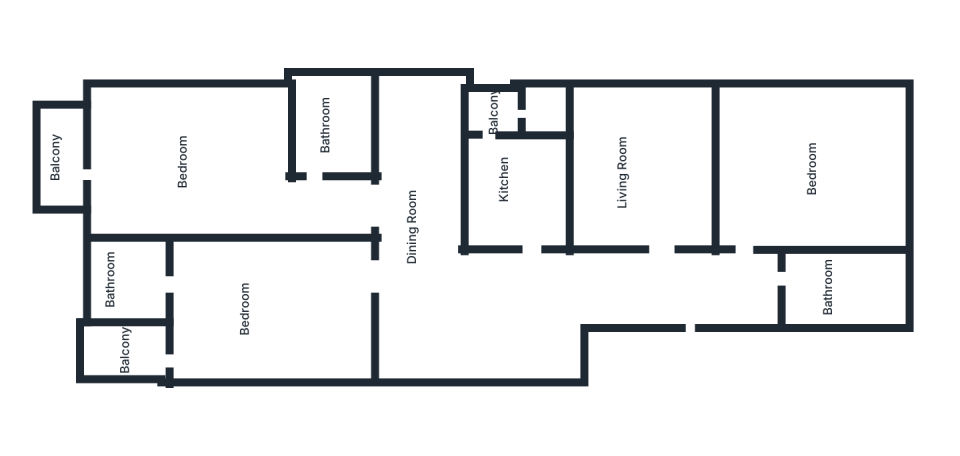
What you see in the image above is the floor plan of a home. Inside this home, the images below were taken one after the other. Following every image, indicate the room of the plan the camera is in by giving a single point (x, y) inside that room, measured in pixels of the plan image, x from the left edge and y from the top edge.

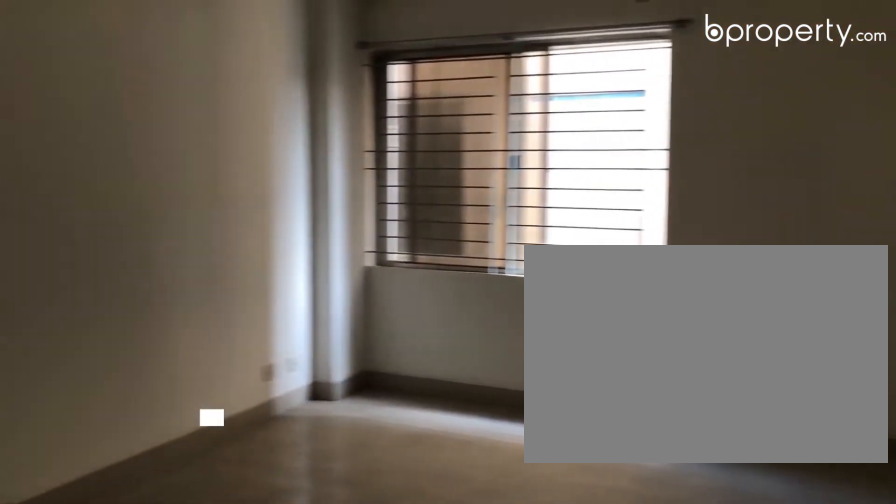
(653, 170)
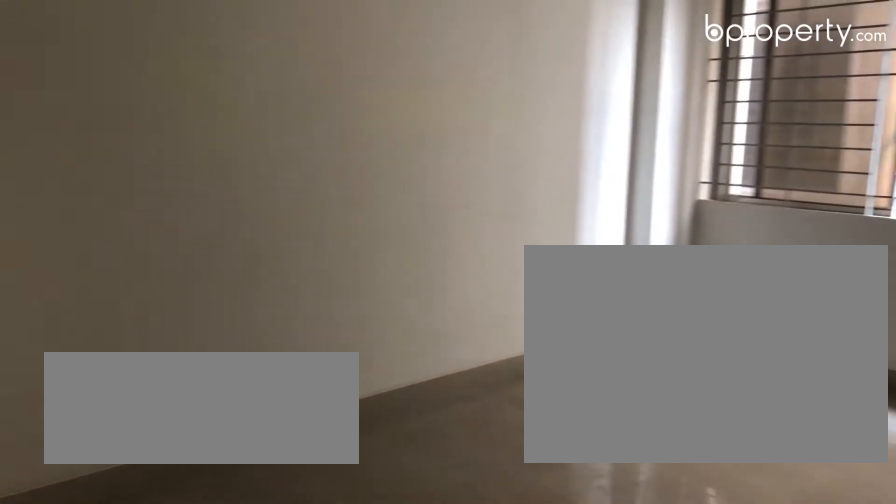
(653, 170)
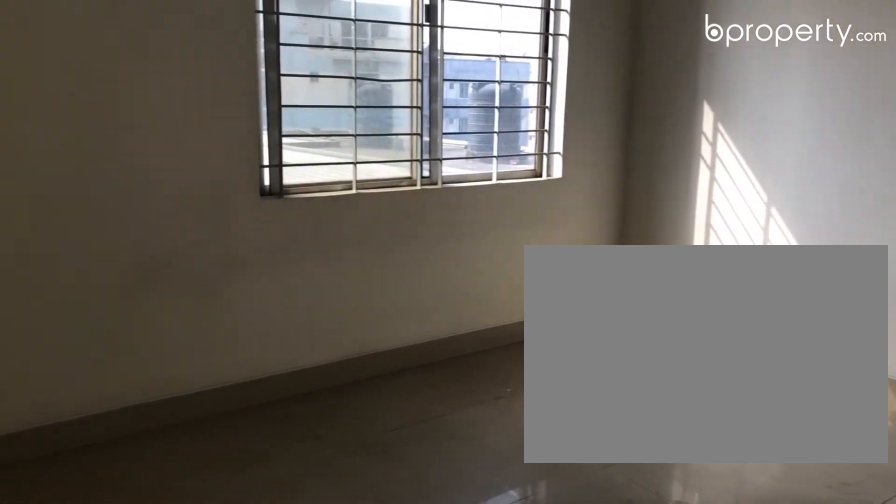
(797, 157)
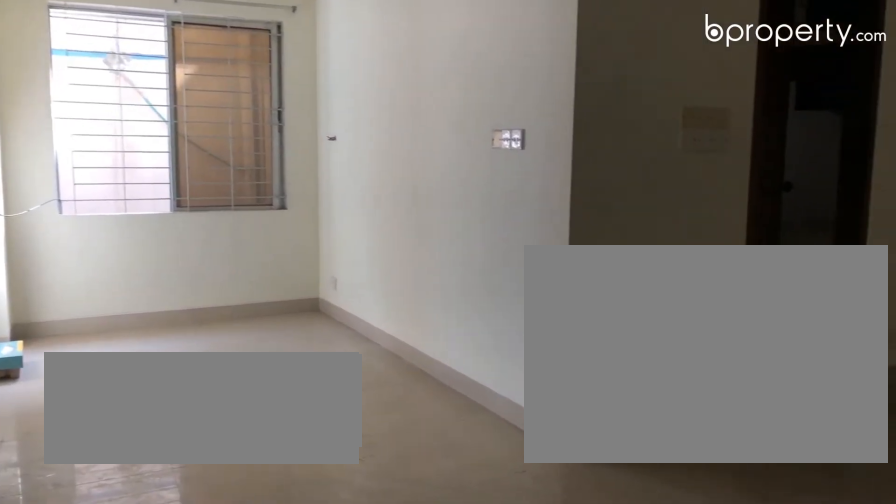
(442, 322)
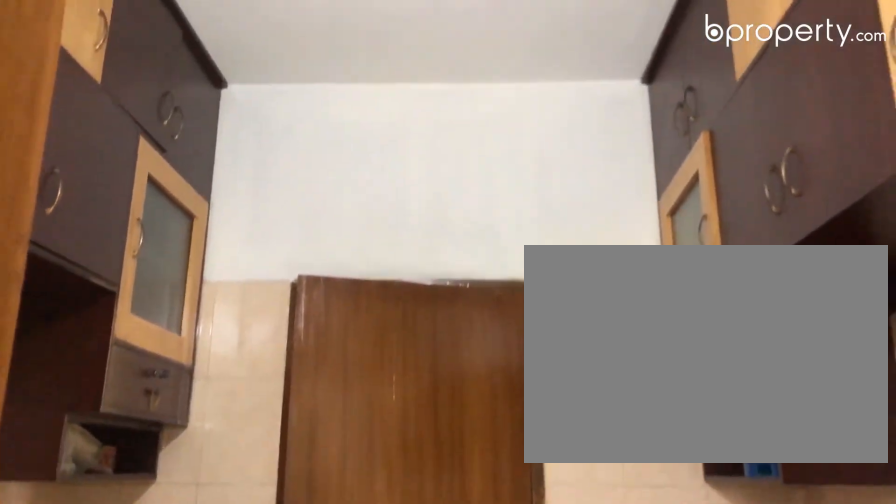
(532, 177)
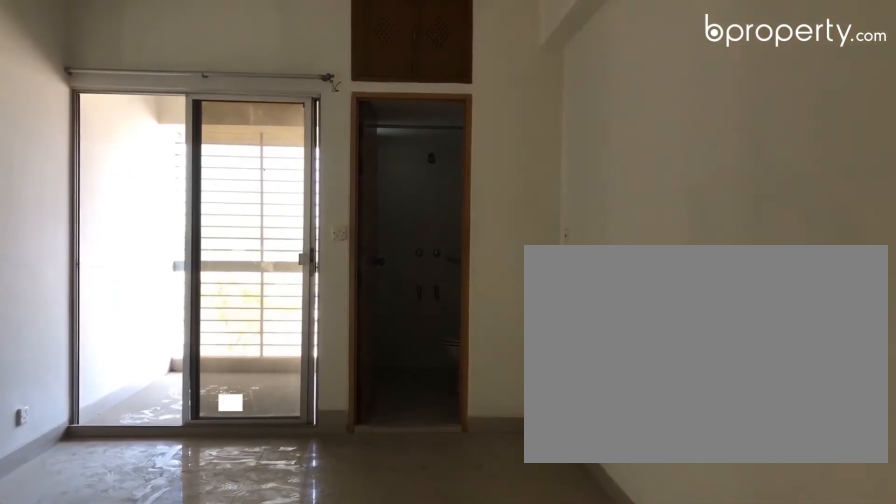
(290, 300)
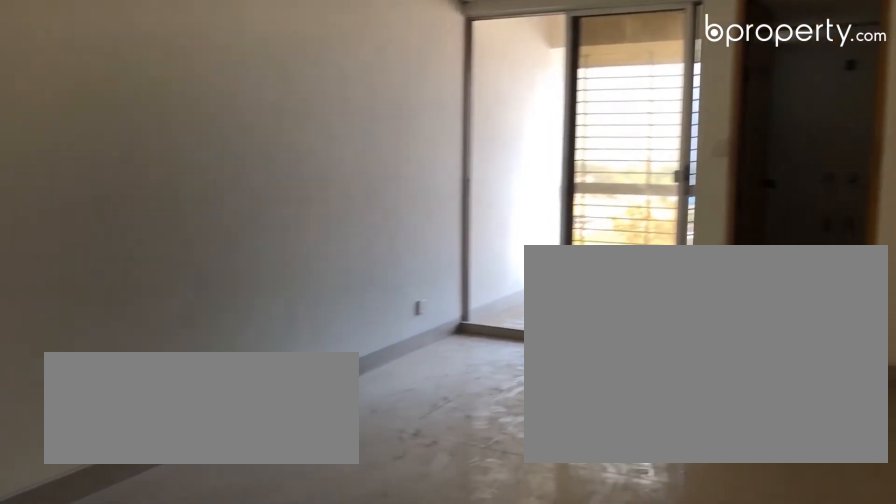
(290, 300)
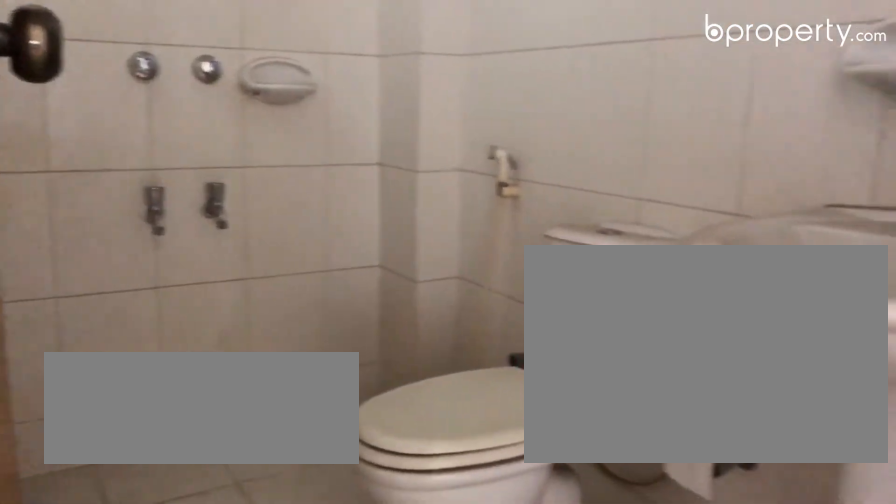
(128, 282)
